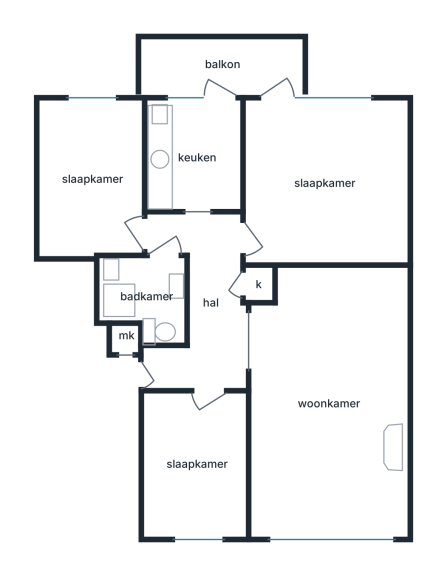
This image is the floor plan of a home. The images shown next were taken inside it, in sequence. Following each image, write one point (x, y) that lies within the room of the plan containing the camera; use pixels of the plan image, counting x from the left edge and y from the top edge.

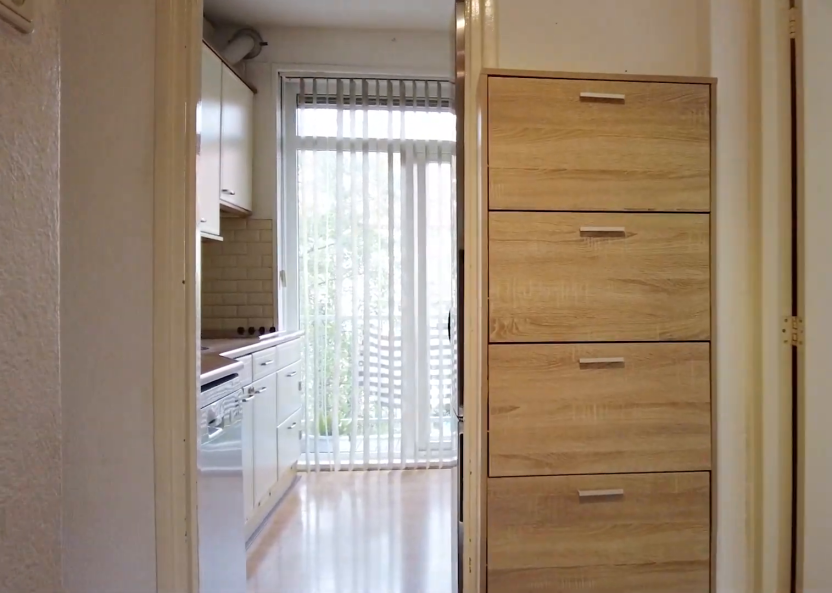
(203, 302)
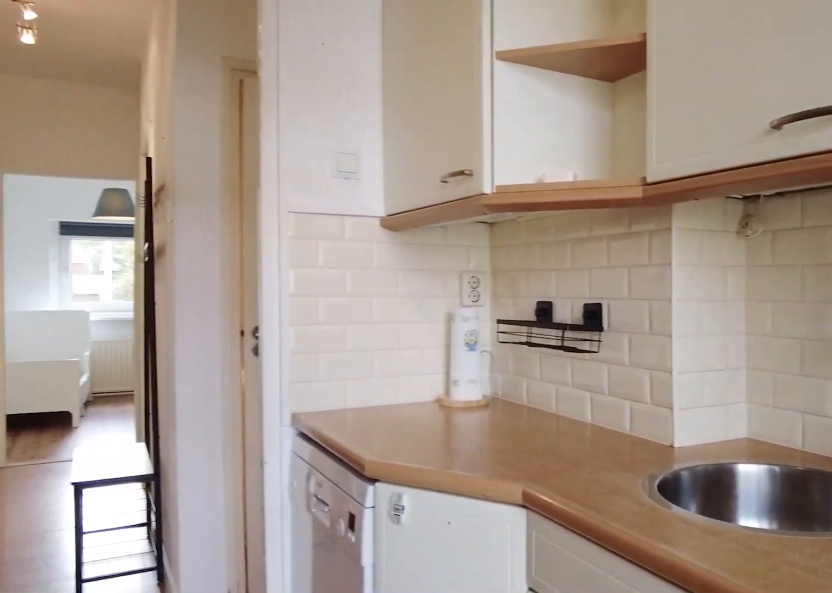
(195, 157)
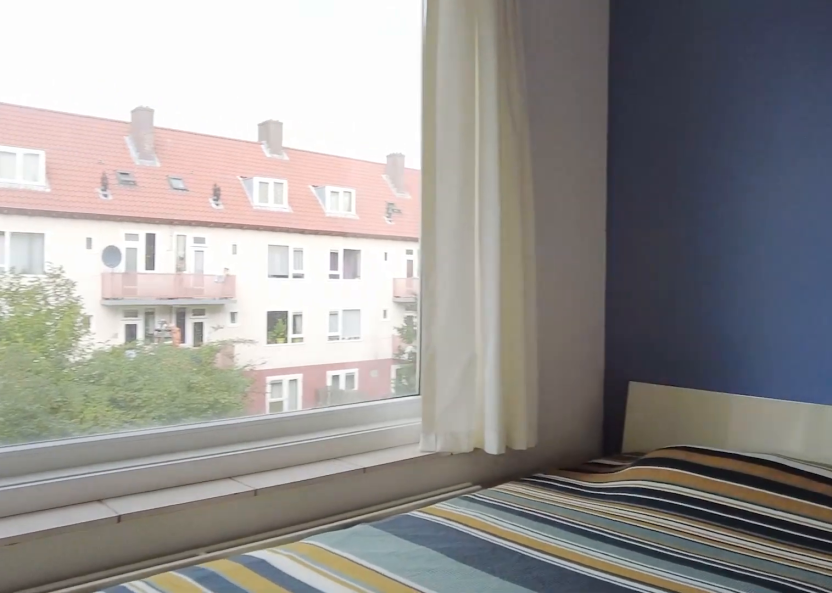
(324, 182)
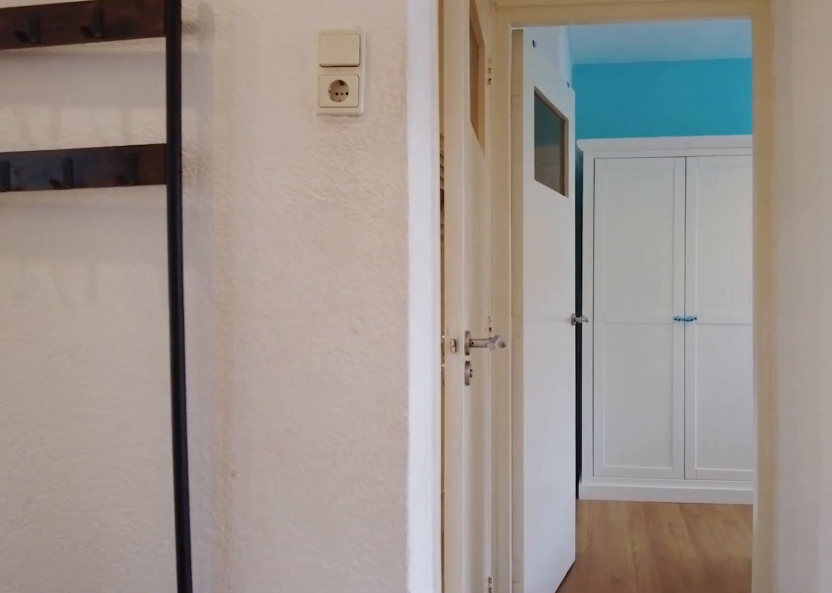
(204, 301)
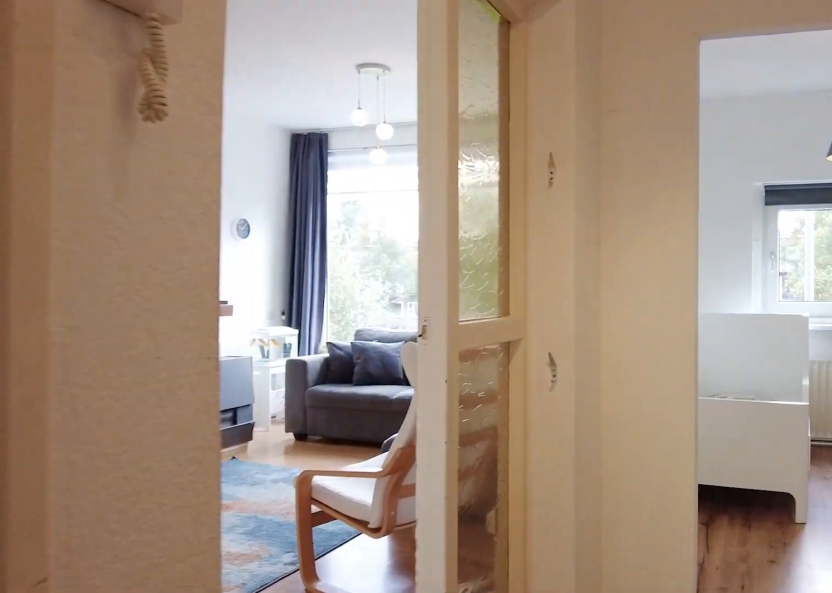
(204, 302)
